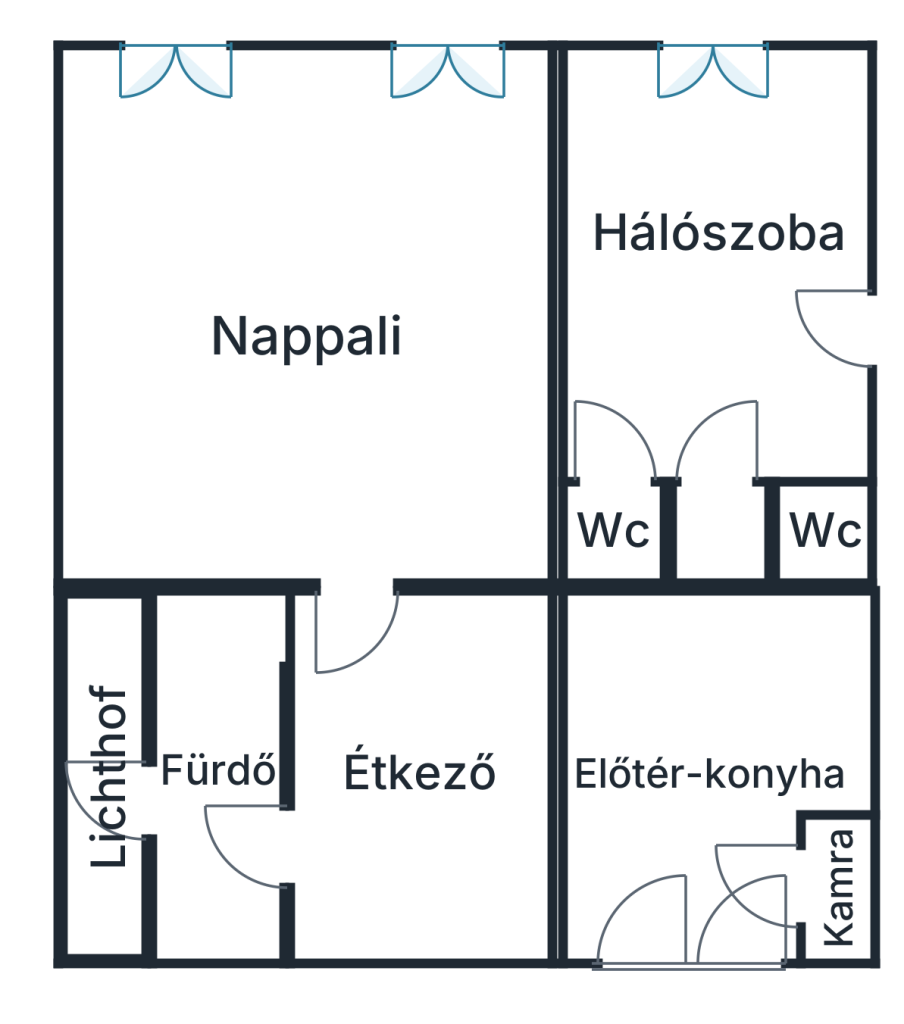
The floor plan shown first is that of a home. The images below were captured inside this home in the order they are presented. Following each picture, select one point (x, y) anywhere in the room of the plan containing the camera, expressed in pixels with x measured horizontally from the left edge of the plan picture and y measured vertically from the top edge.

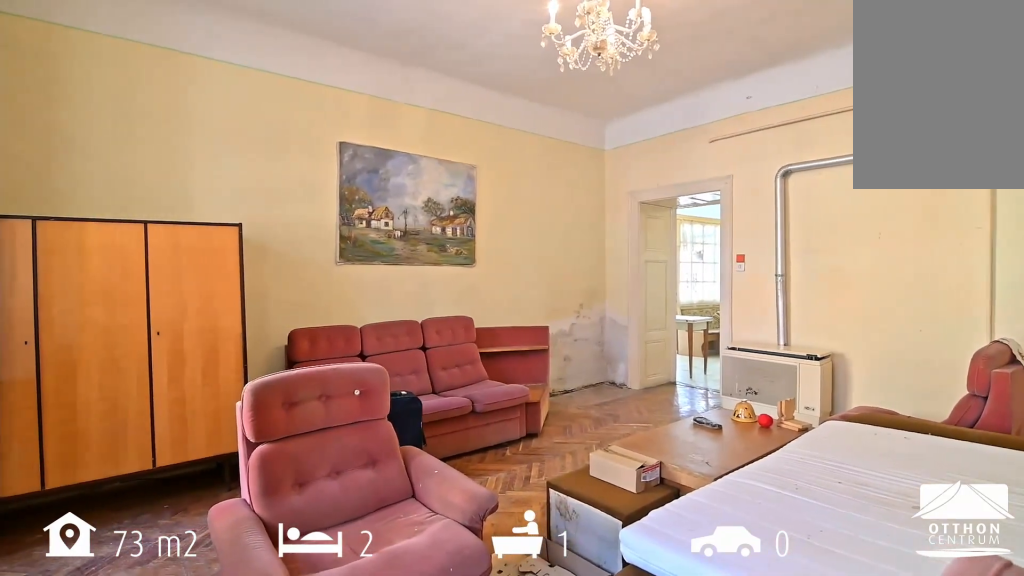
(319, 271)
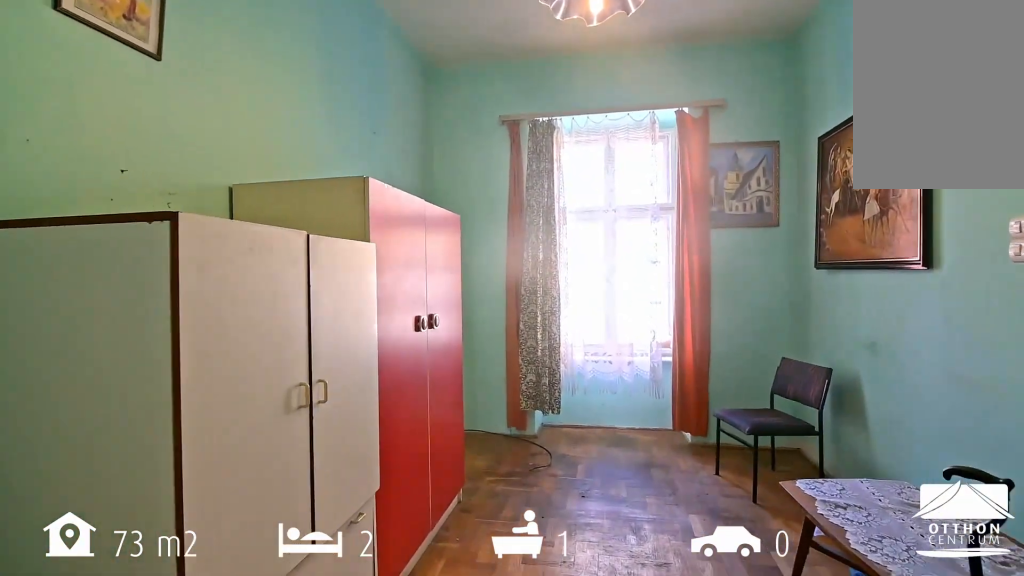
(712, 281)
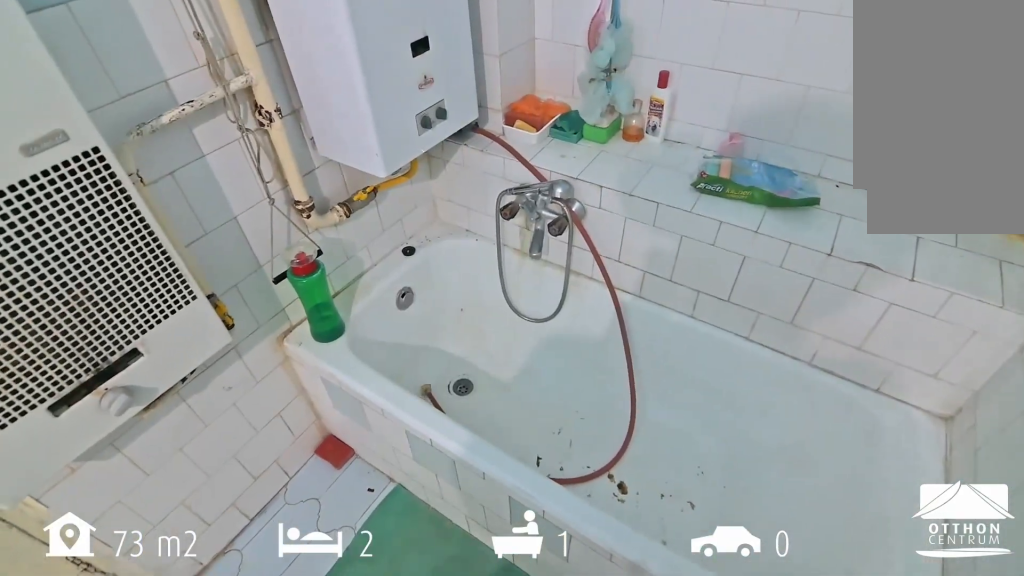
(217, 806)
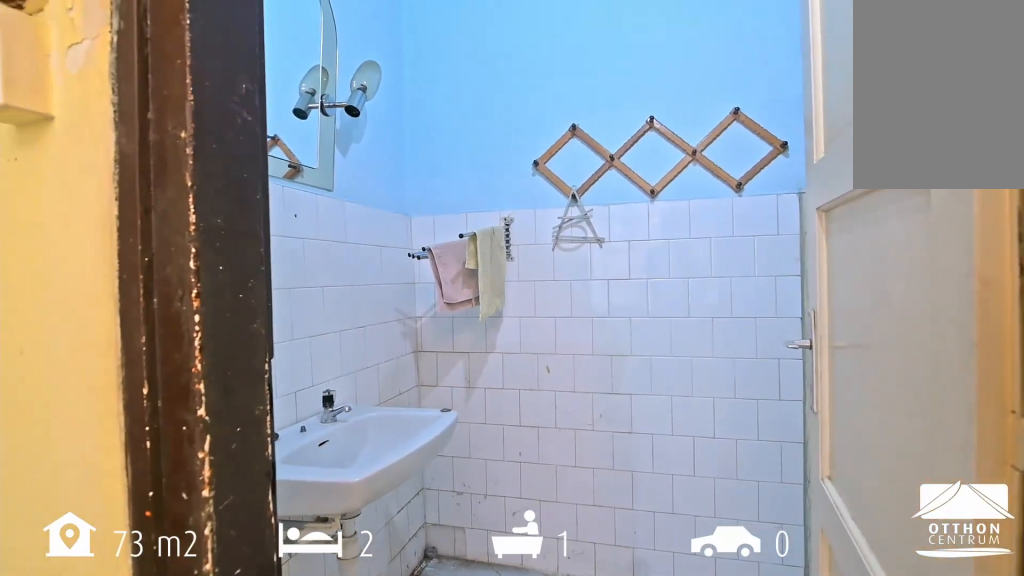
(217, 806)
